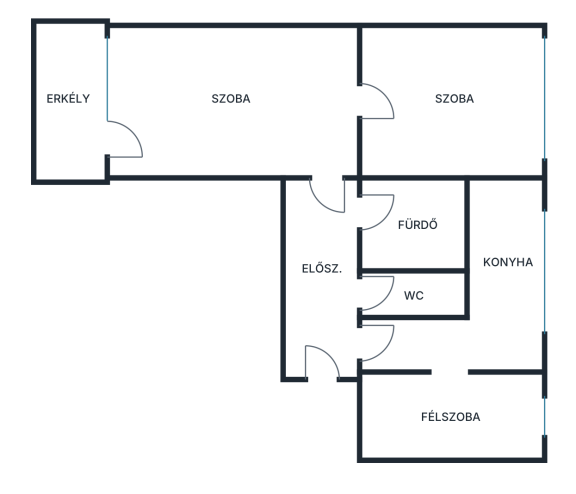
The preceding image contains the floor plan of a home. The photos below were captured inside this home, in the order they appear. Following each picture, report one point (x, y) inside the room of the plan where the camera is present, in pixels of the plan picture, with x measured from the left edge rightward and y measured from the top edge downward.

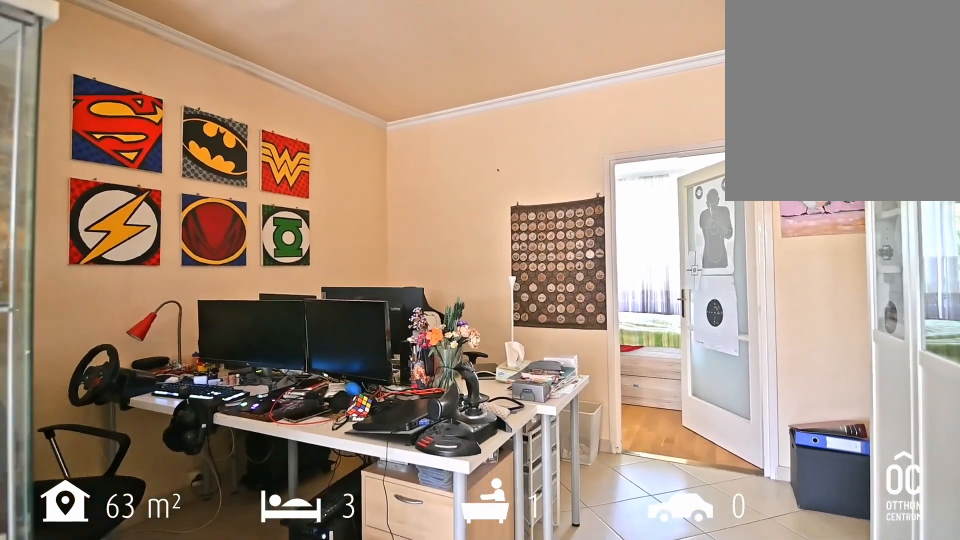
(235, 93)
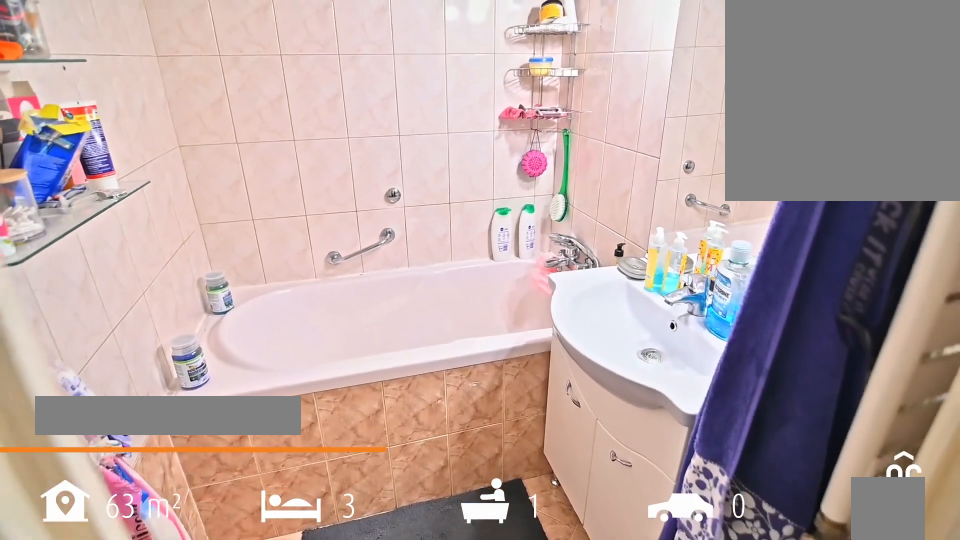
(408, 220)
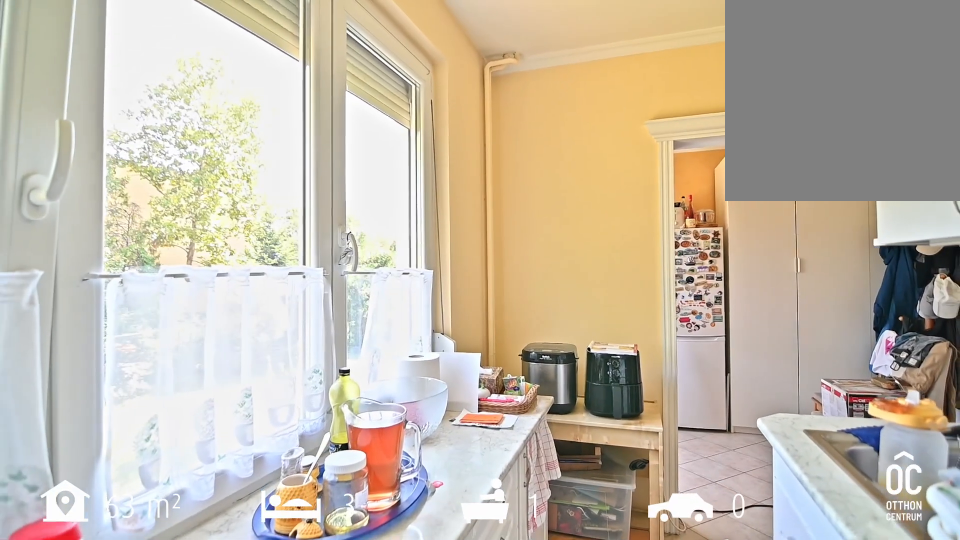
(501, 274)
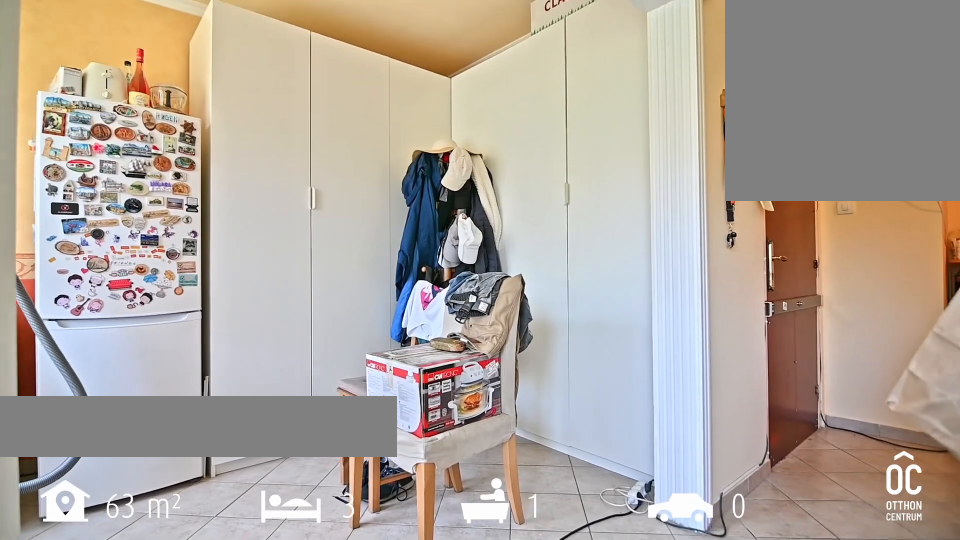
(448, 414)
